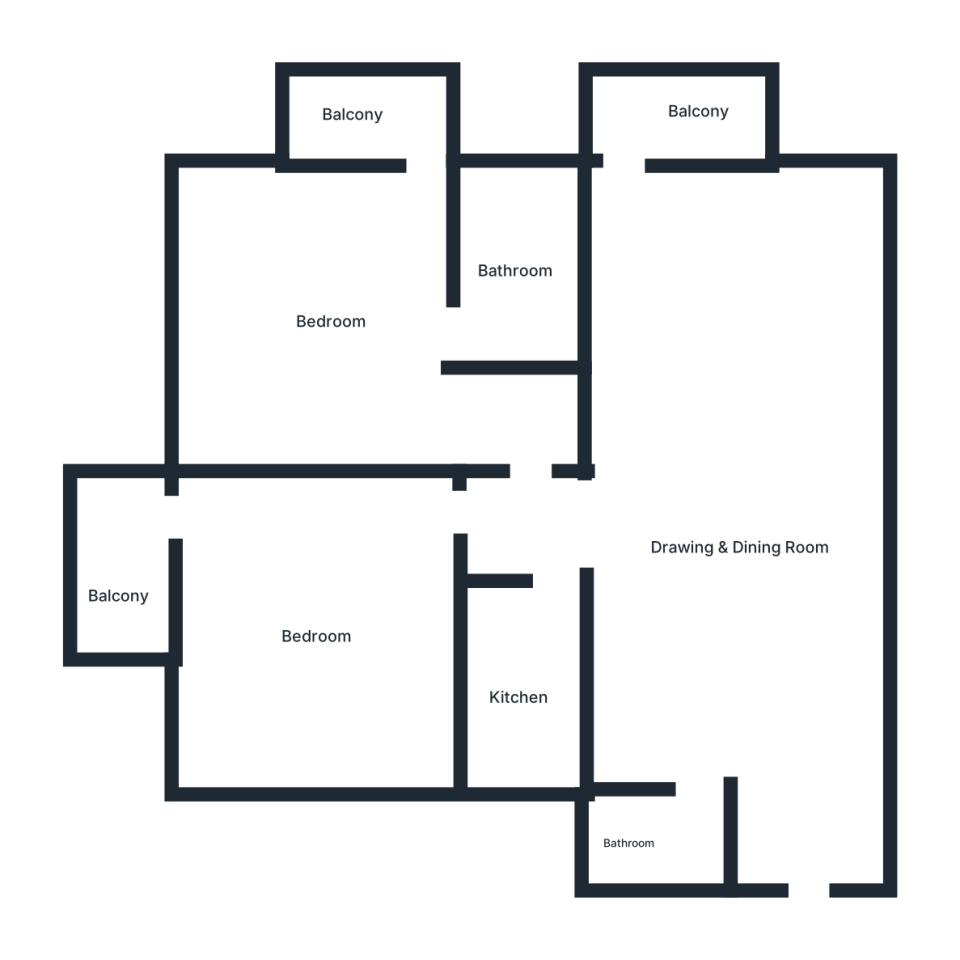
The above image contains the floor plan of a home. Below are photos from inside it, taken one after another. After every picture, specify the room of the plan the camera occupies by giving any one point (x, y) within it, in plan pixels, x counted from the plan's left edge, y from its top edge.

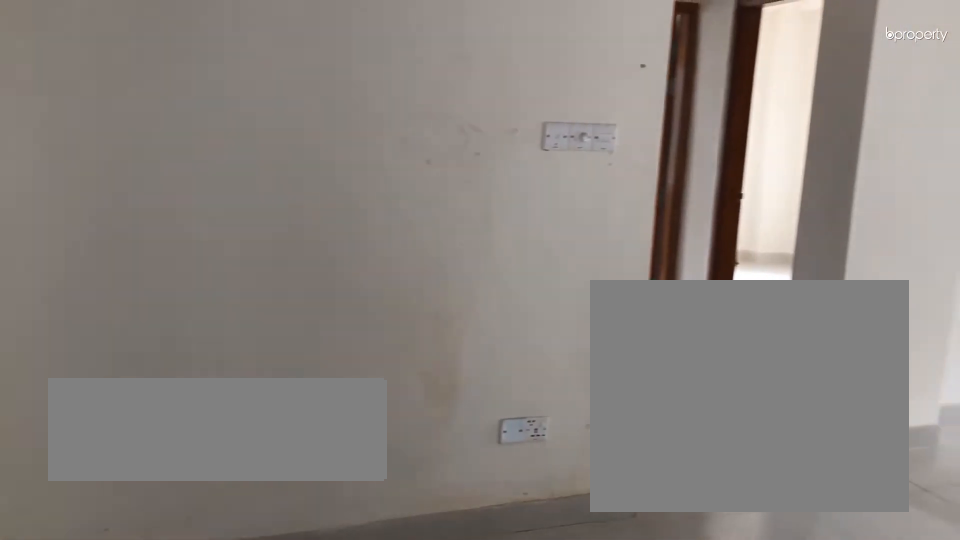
(718, 634)
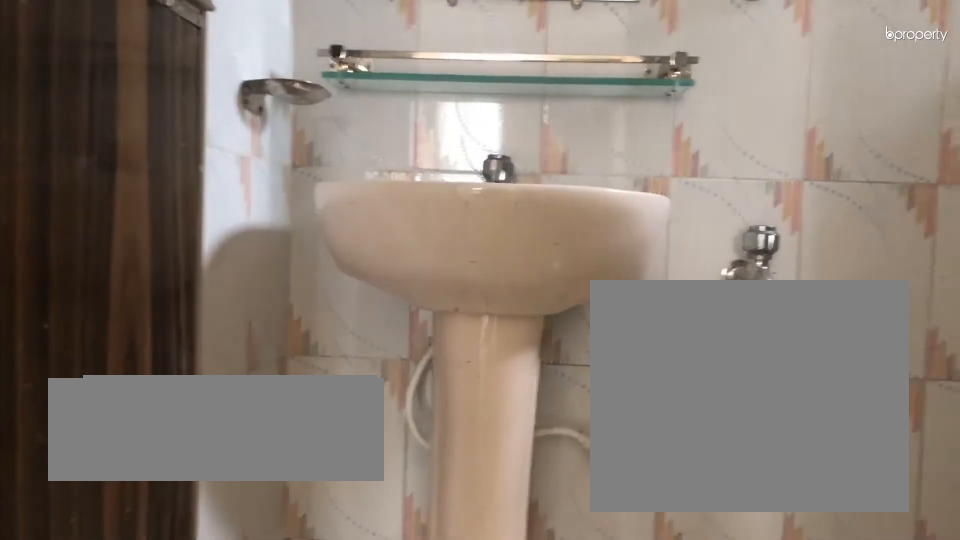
(658, 833)
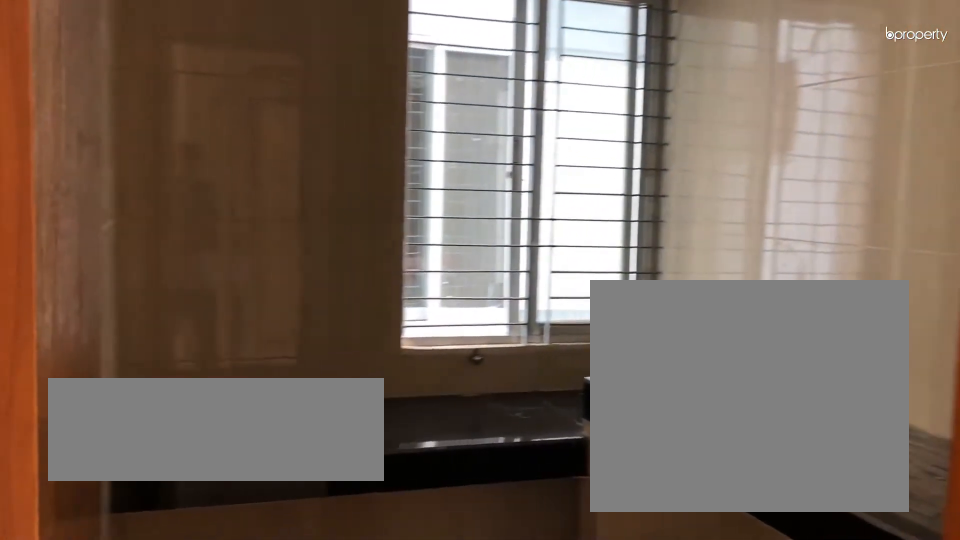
(558, 639)
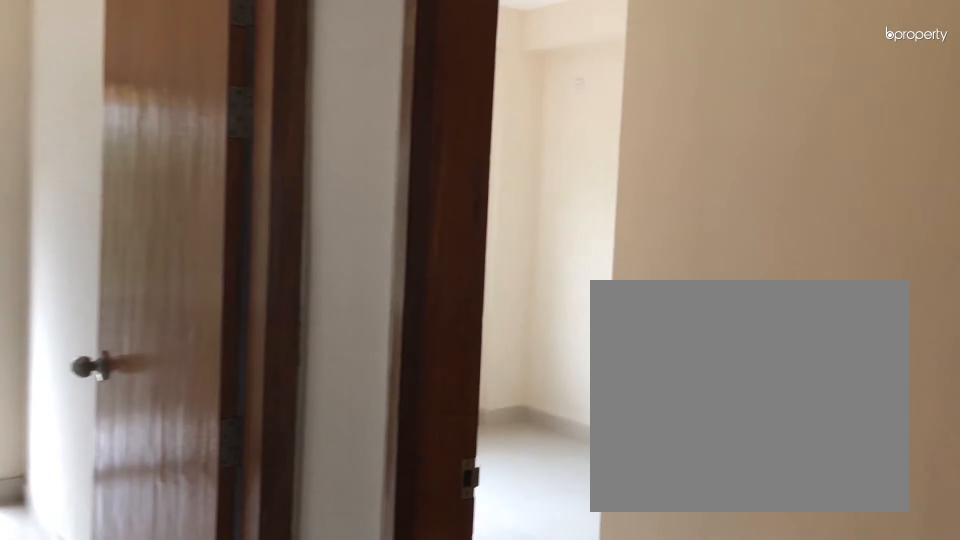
(533, 499)
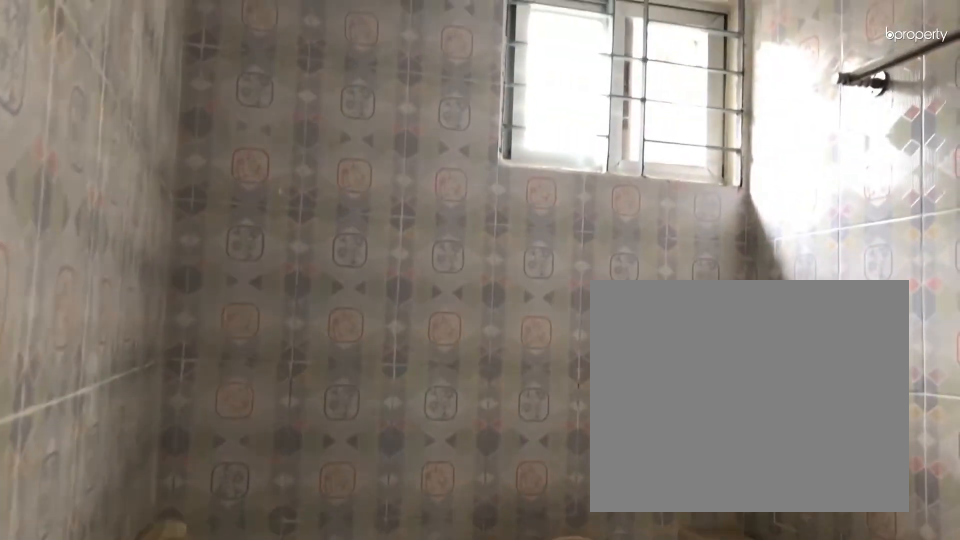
(523, 275)
